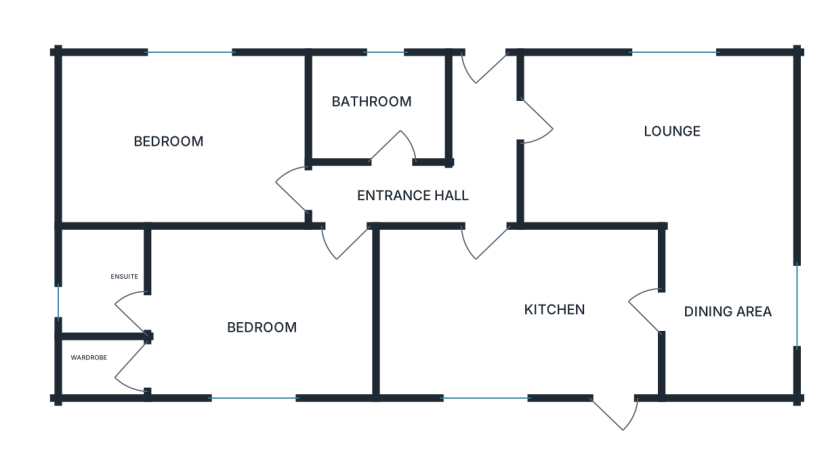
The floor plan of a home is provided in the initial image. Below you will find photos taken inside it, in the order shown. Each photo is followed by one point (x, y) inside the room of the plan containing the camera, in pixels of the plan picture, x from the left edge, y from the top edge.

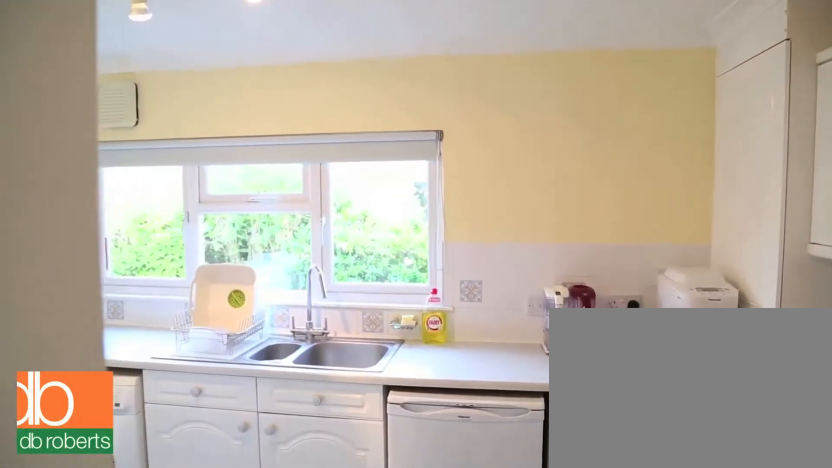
(523, 323)
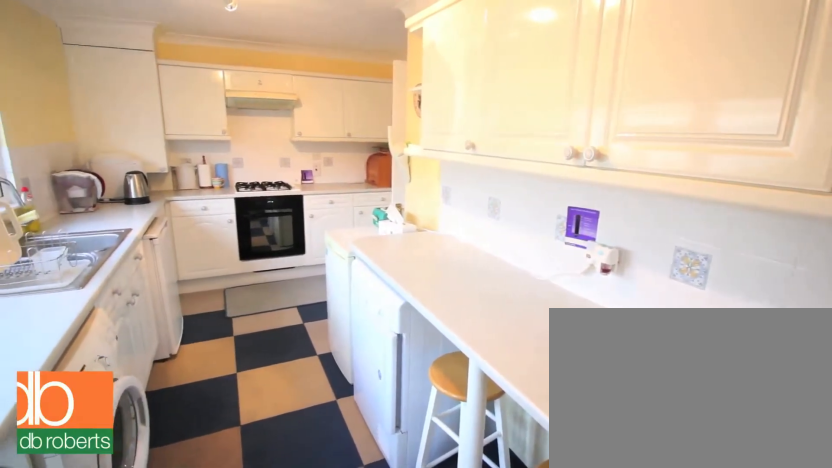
(518, 317)
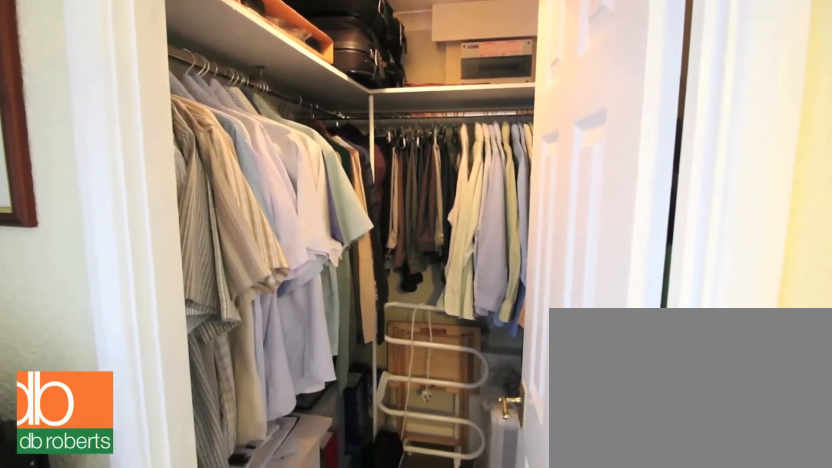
(224, 314)
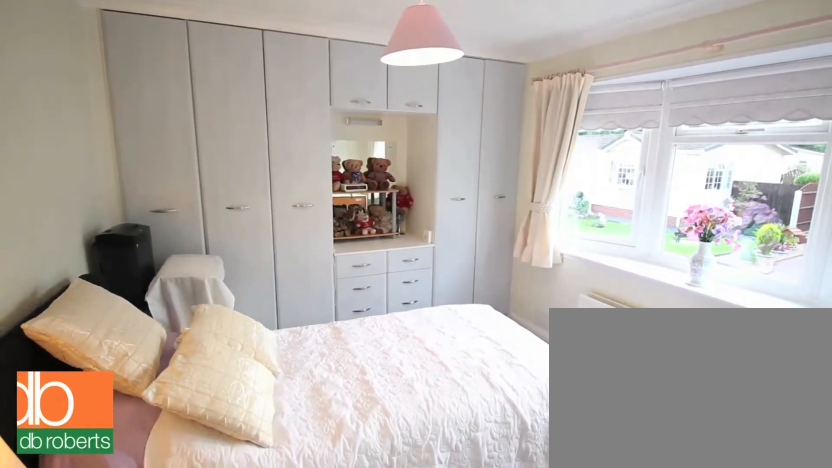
(181, 139)
